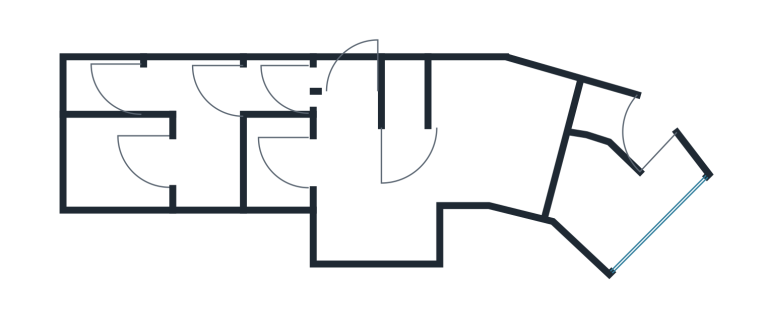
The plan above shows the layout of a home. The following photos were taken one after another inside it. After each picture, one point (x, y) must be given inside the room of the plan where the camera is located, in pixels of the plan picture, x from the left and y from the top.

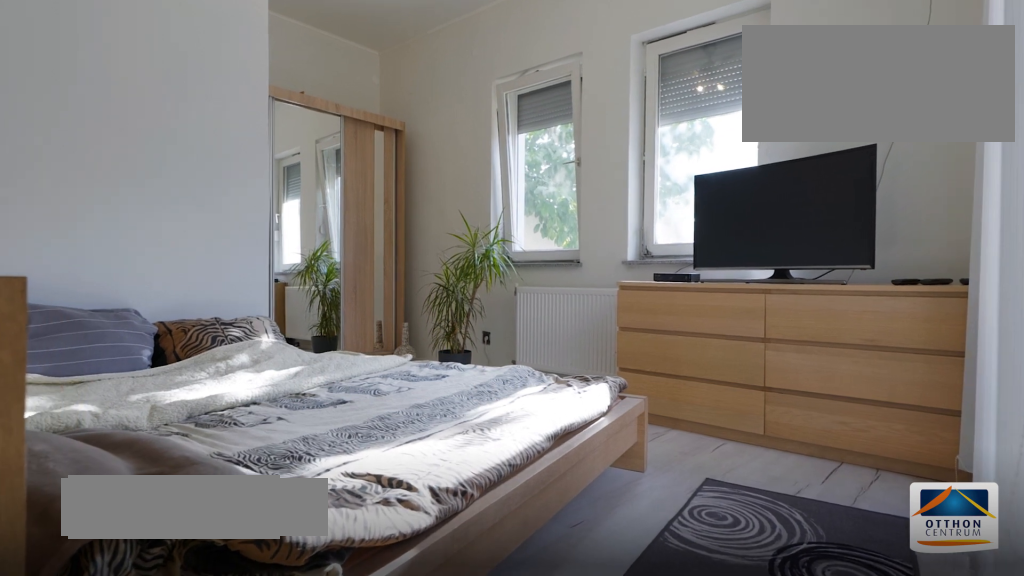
(604, 204)
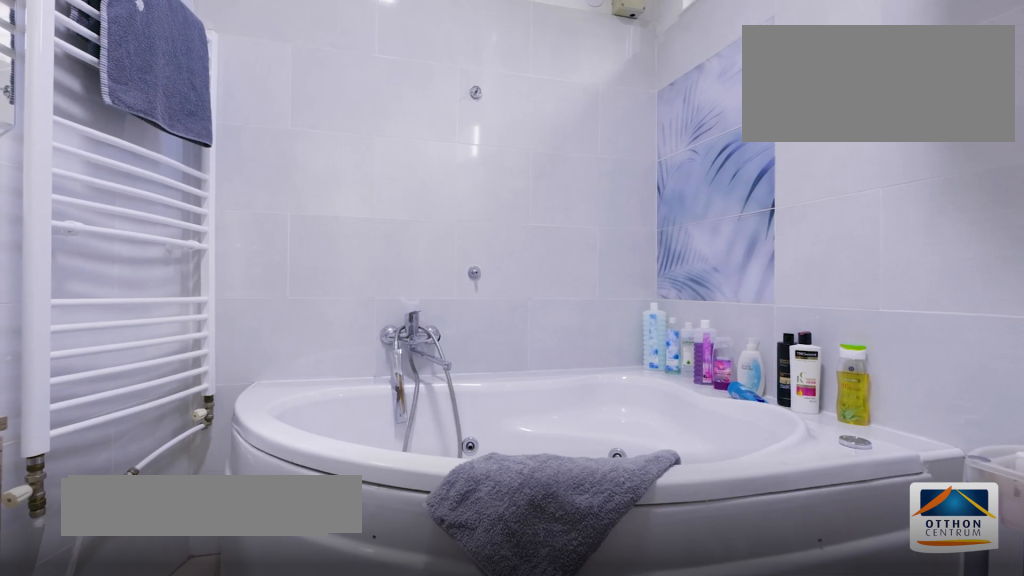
(617, 119)
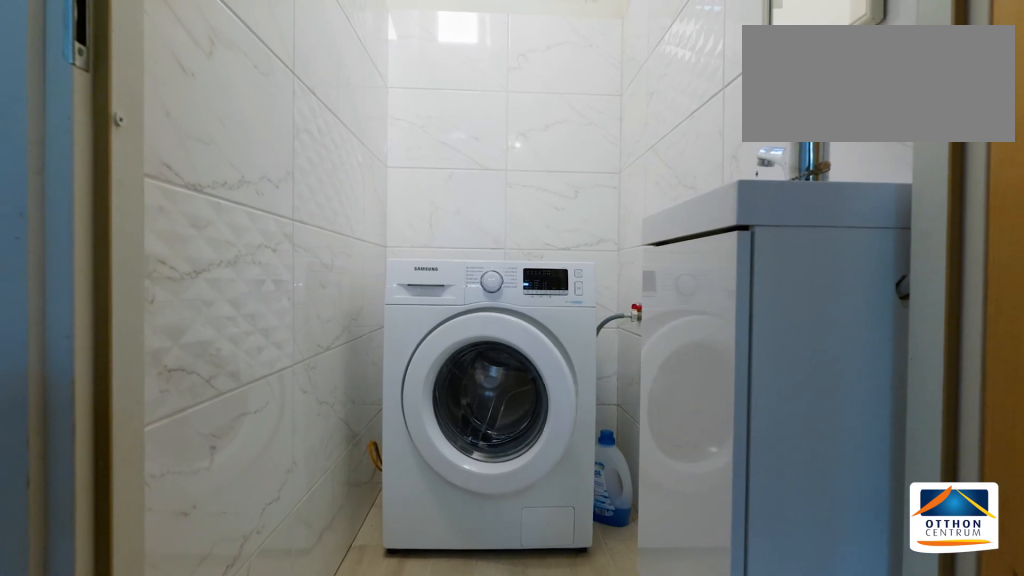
(408, 90)
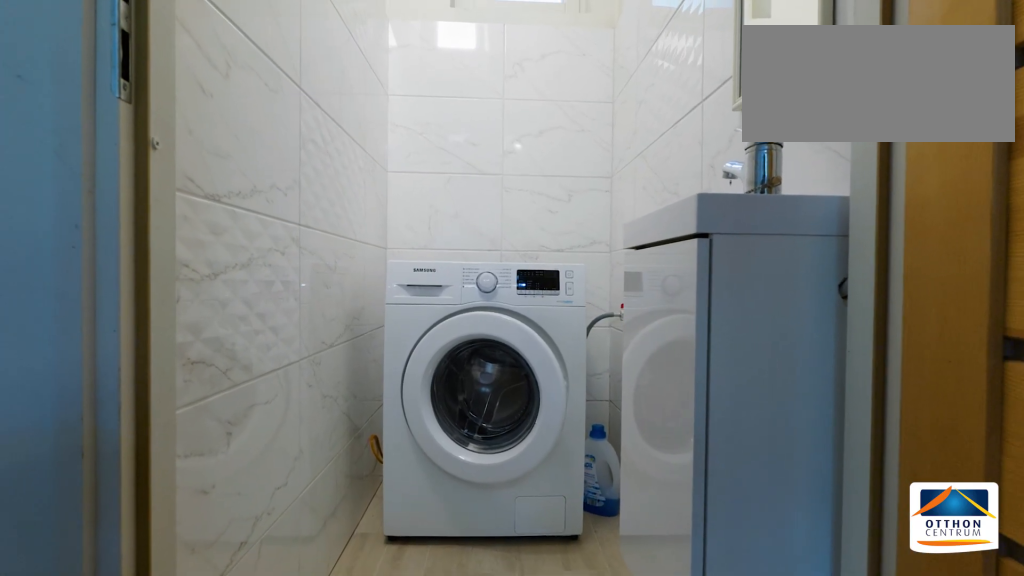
(408, 91)
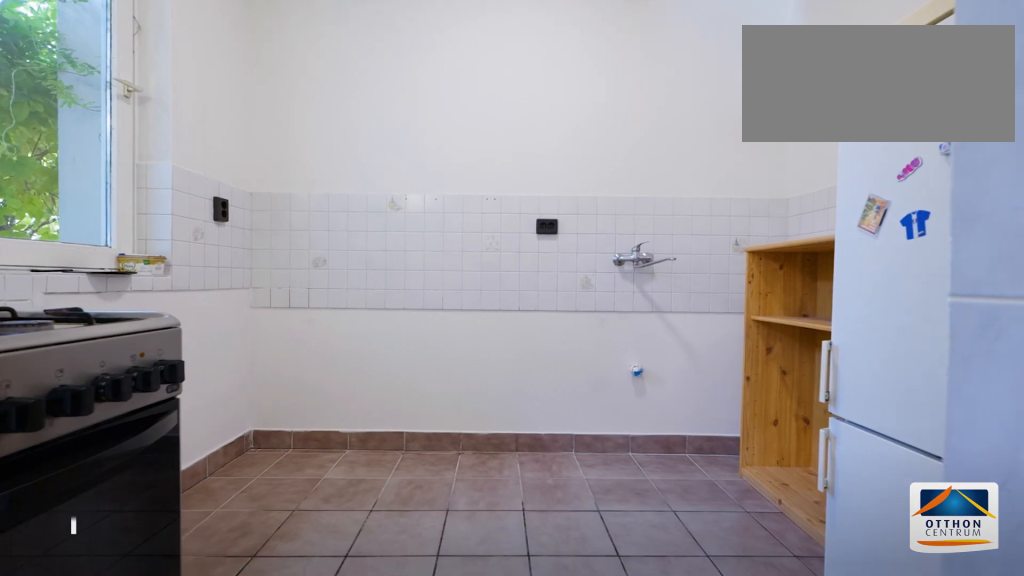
(278, 164)
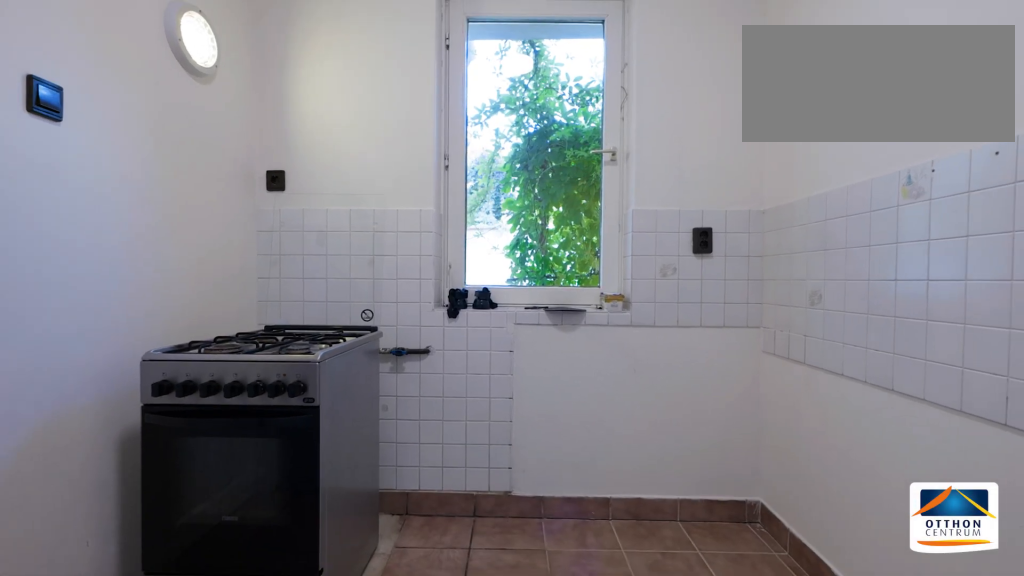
(278, 164)
